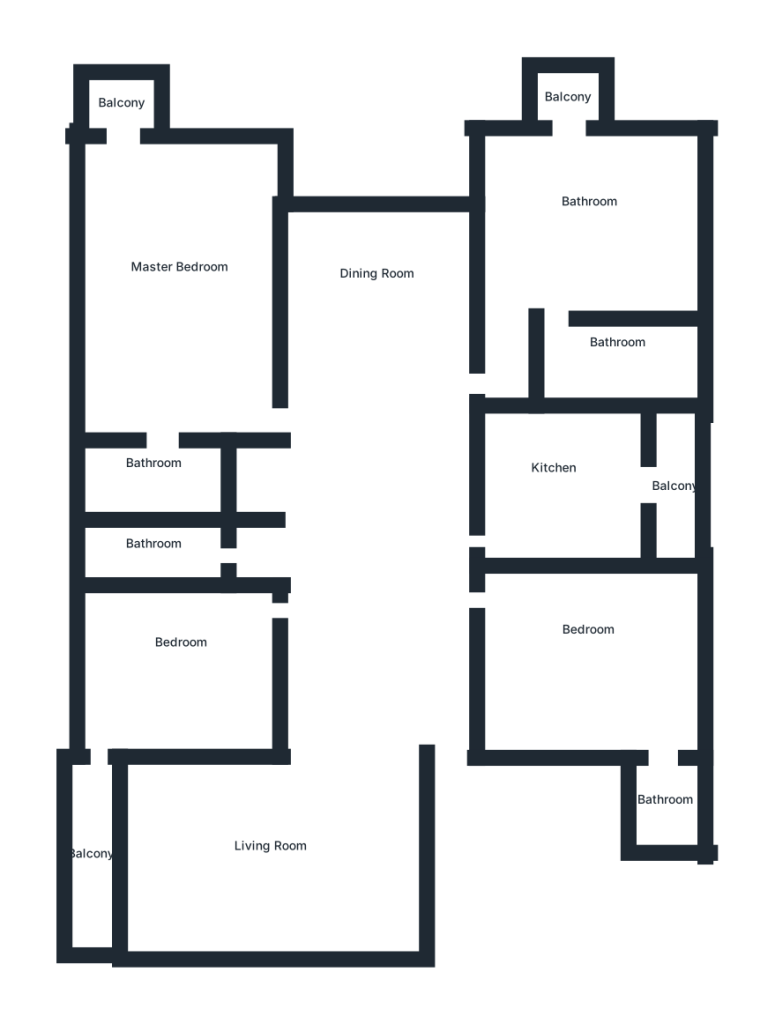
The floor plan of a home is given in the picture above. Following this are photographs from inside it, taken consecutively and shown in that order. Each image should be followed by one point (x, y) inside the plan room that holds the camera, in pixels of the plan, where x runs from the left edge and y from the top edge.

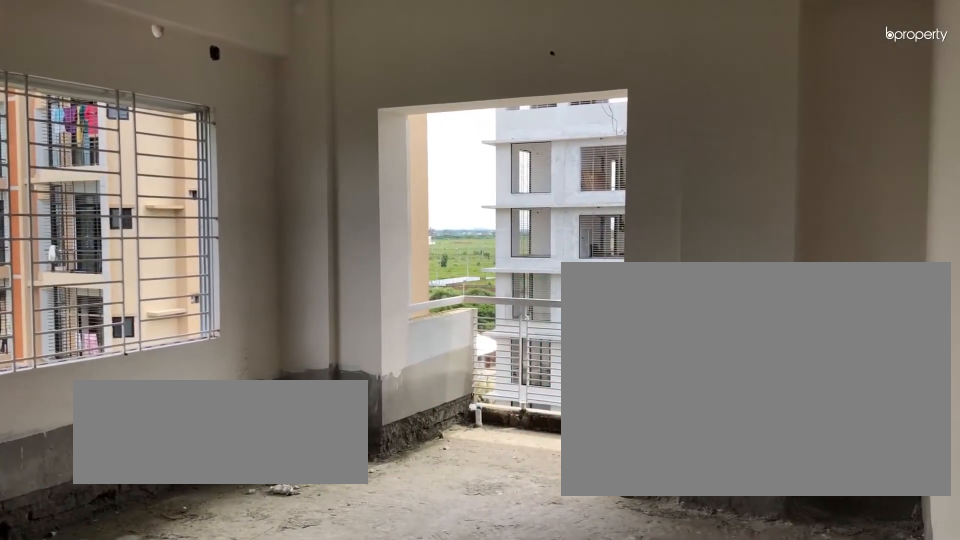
(168, 290)
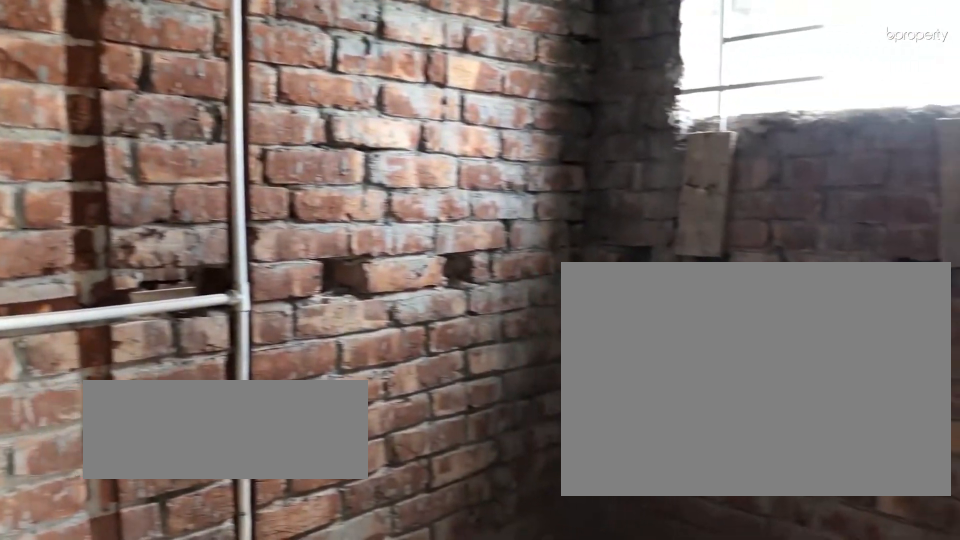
(146, 486)
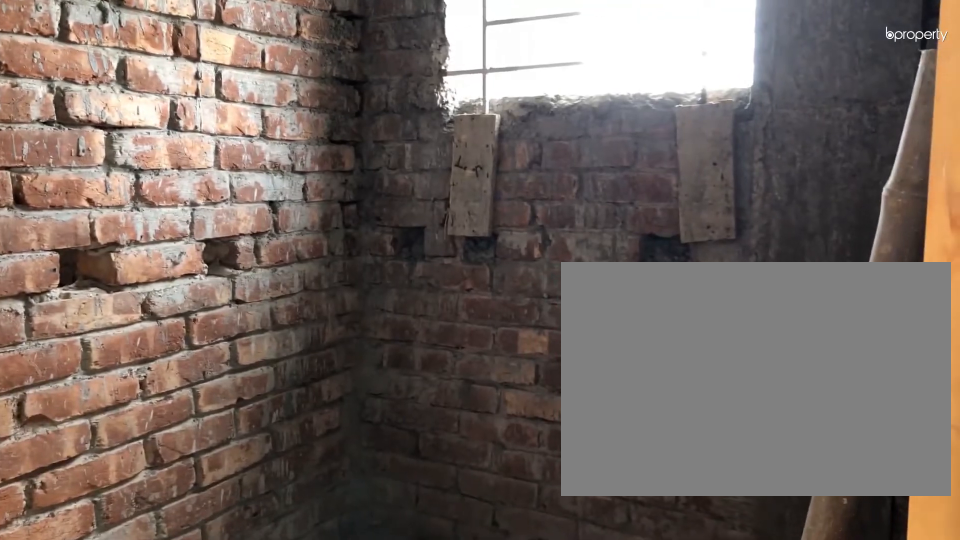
(146, 486)
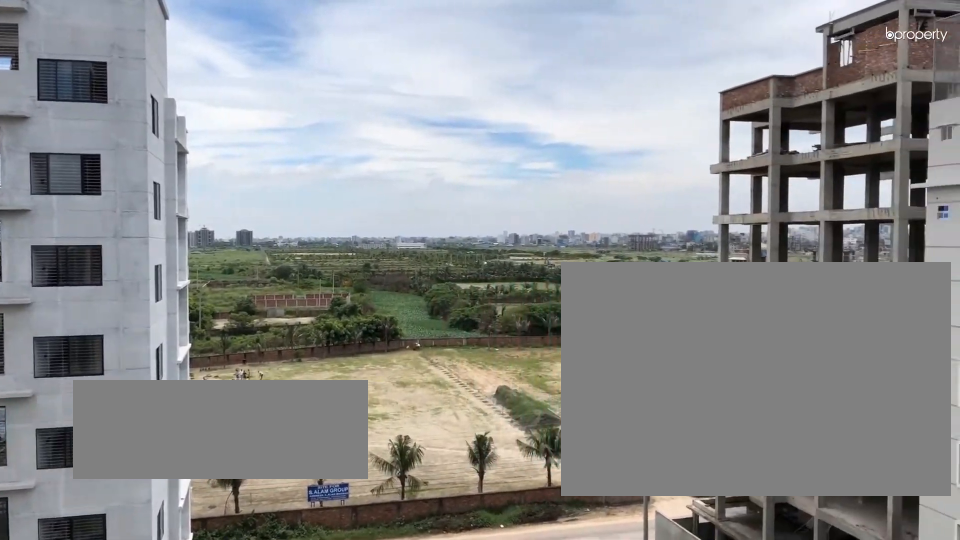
(119, 113)
